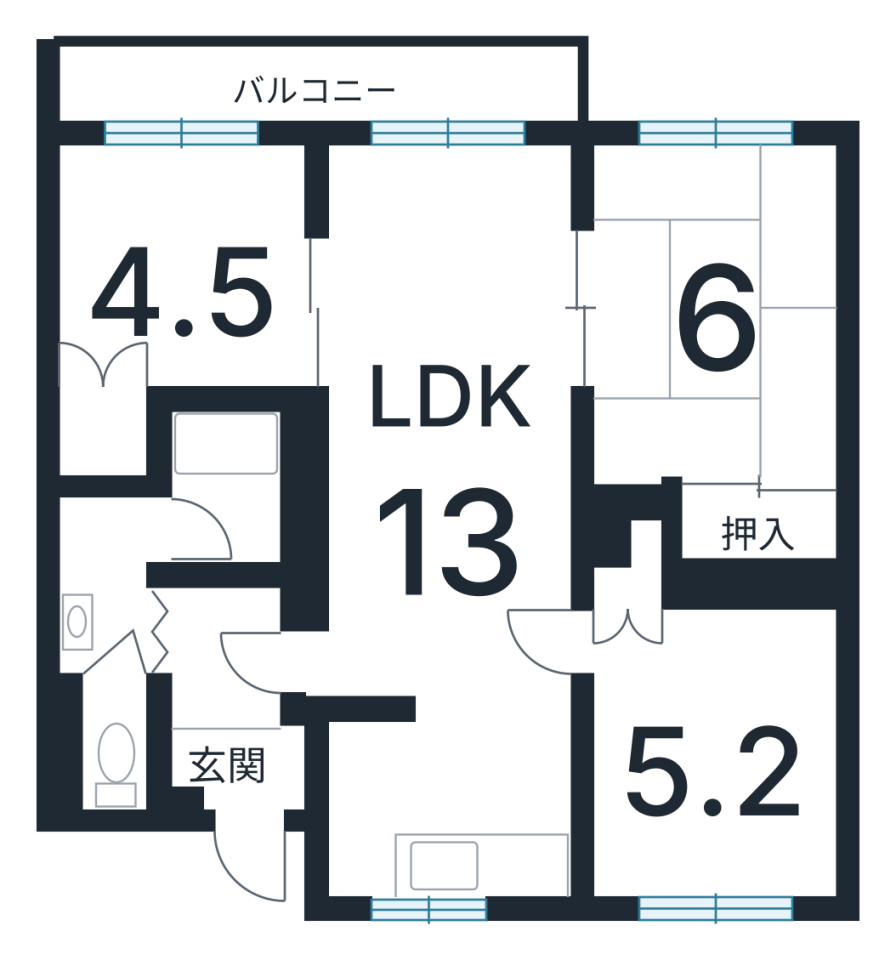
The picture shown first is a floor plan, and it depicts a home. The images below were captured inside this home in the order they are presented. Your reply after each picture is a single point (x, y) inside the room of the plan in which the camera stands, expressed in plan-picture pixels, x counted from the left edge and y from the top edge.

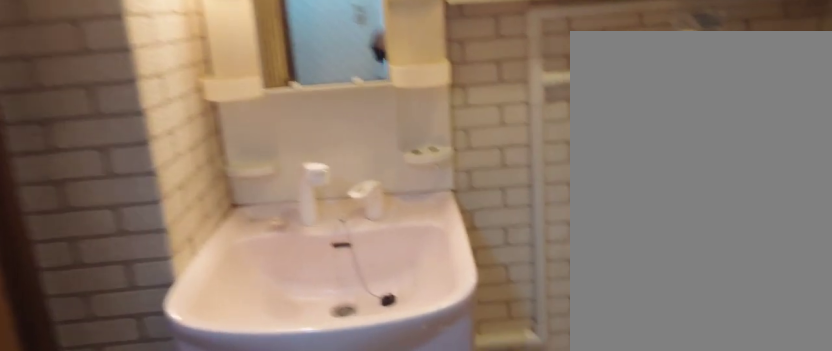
(119, 609)
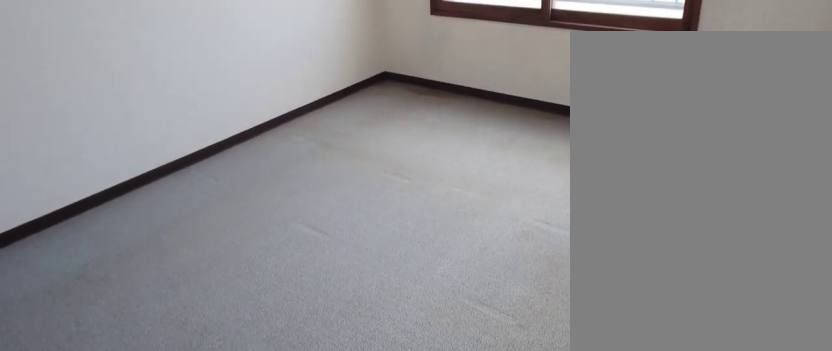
(718, 741)
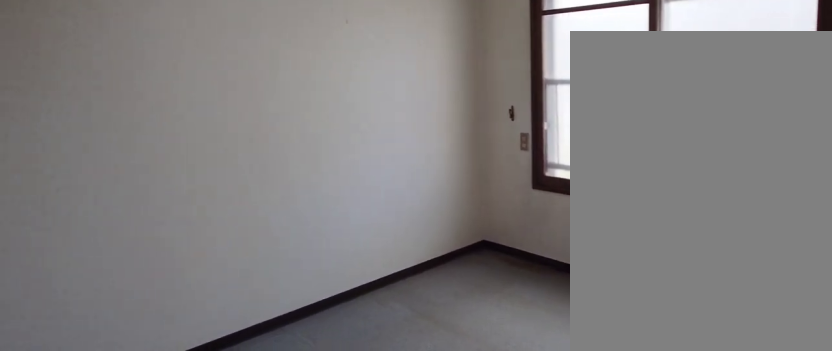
(718, 741)
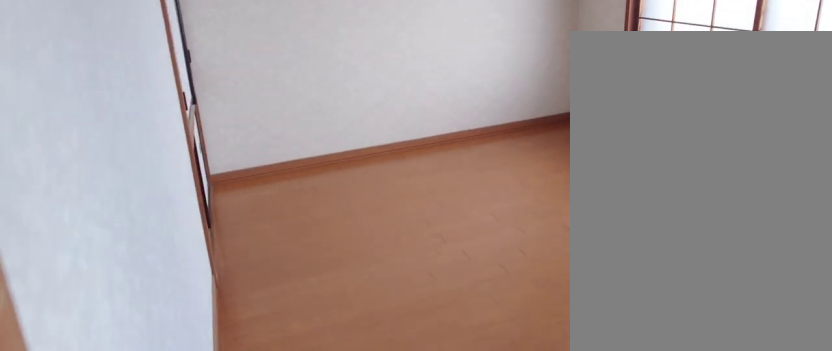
(163, 248)
